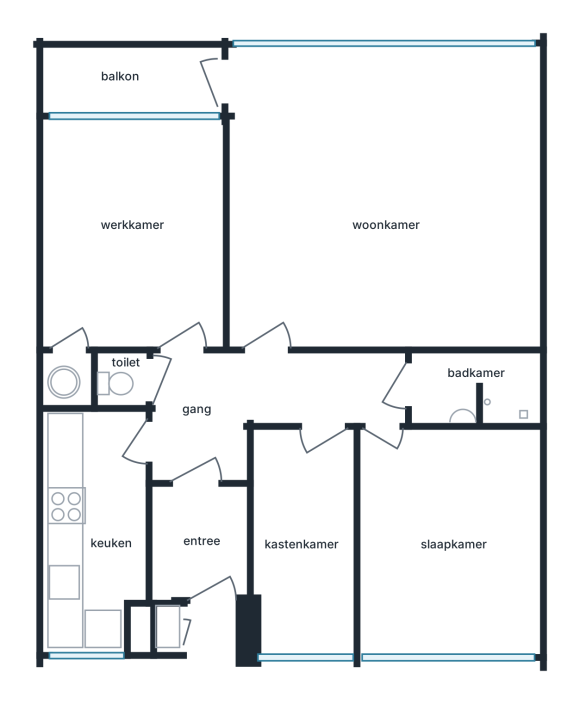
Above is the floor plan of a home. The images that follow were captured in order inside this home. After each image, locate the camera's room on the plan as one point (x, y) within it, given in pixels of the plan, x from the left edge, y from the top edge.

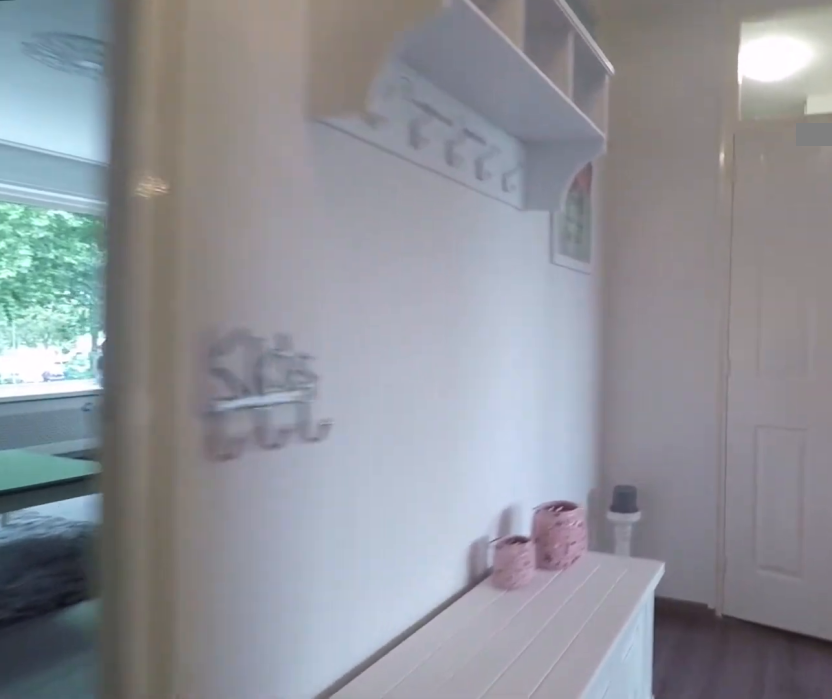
(261, 402)
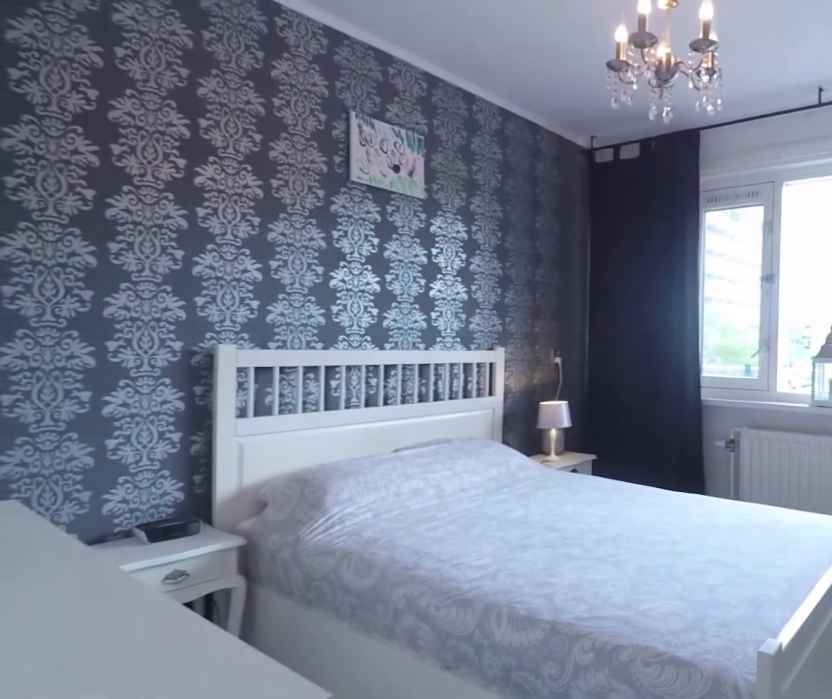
(448, 541)
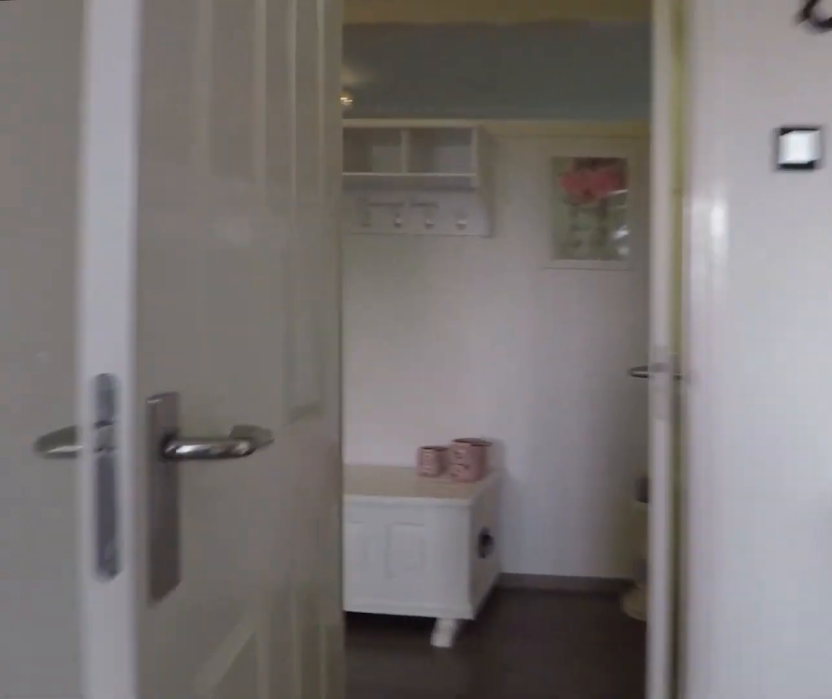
(448, 541)
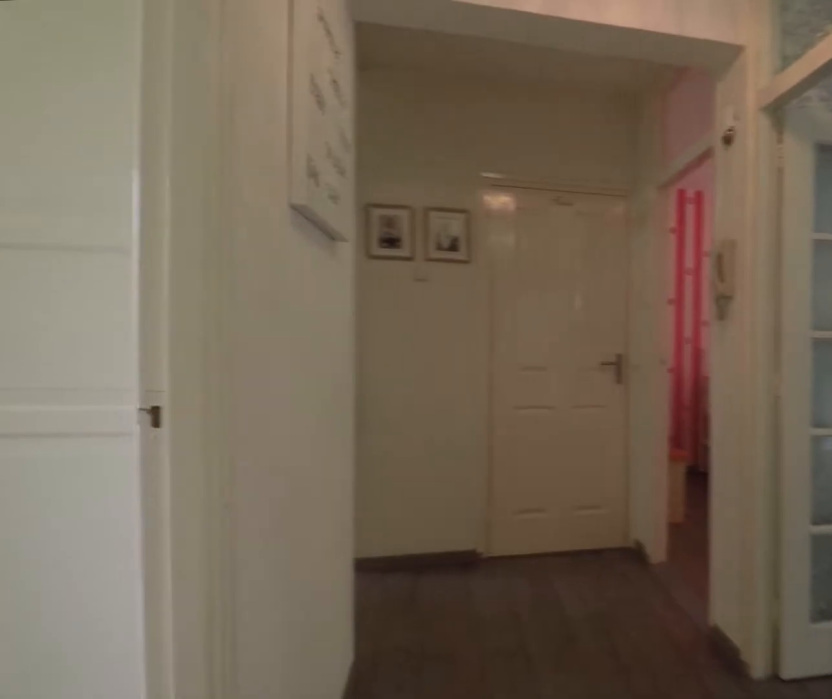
(261, 402)
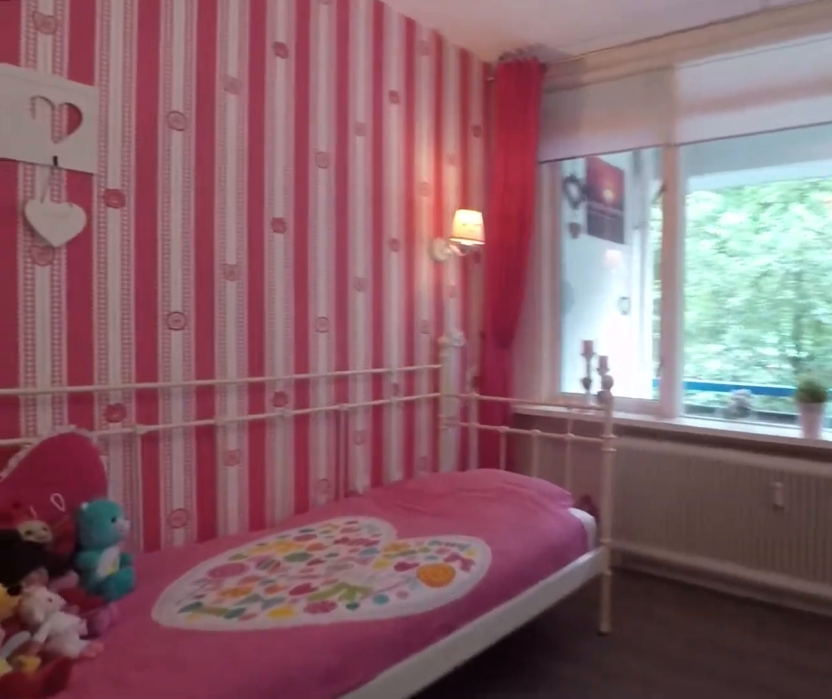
(135, 238)
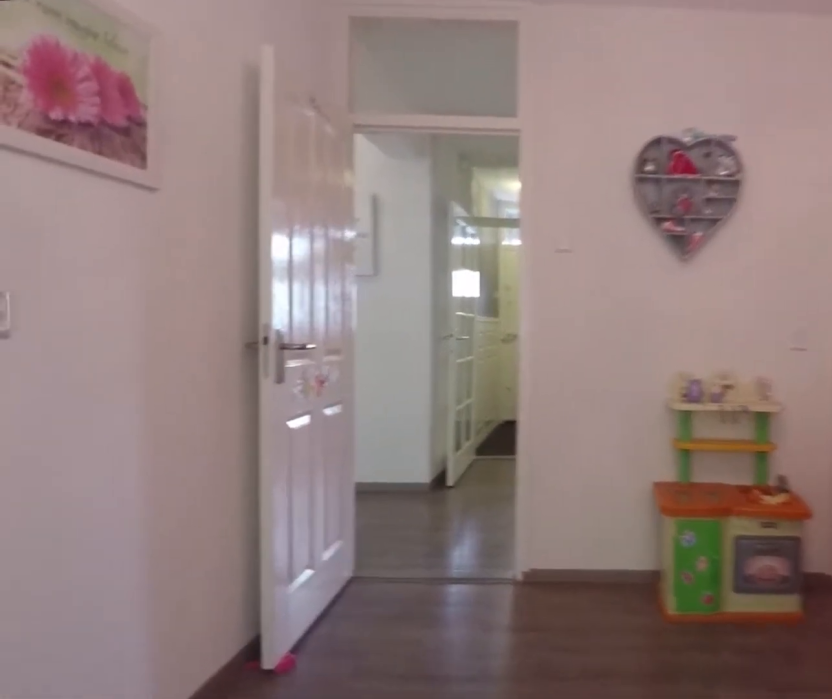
(135, 238)
